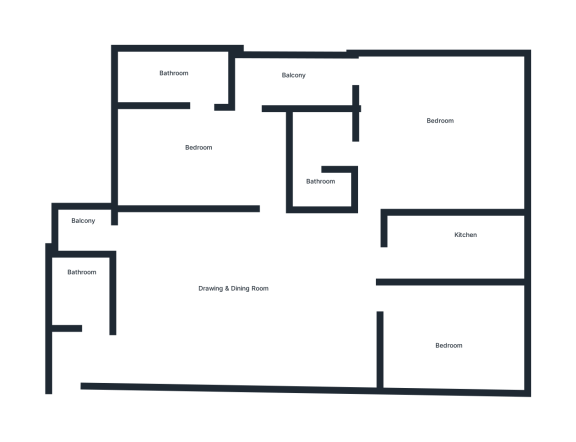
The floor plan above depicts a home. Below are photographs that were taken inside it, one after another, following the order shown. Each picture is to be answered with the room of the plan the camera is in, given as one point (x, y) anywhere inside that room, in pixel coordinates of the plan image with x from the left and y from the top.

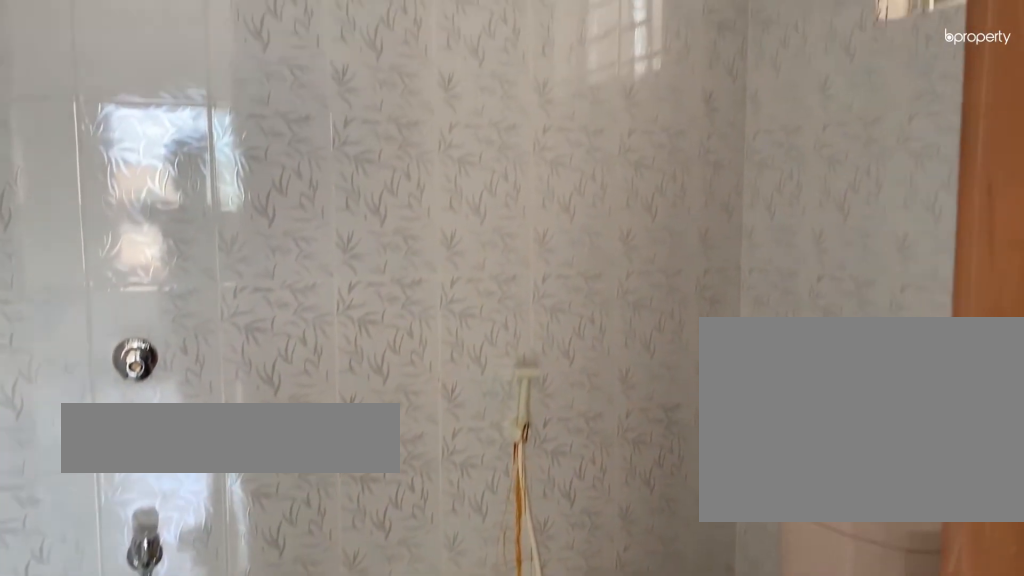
(320, 158)
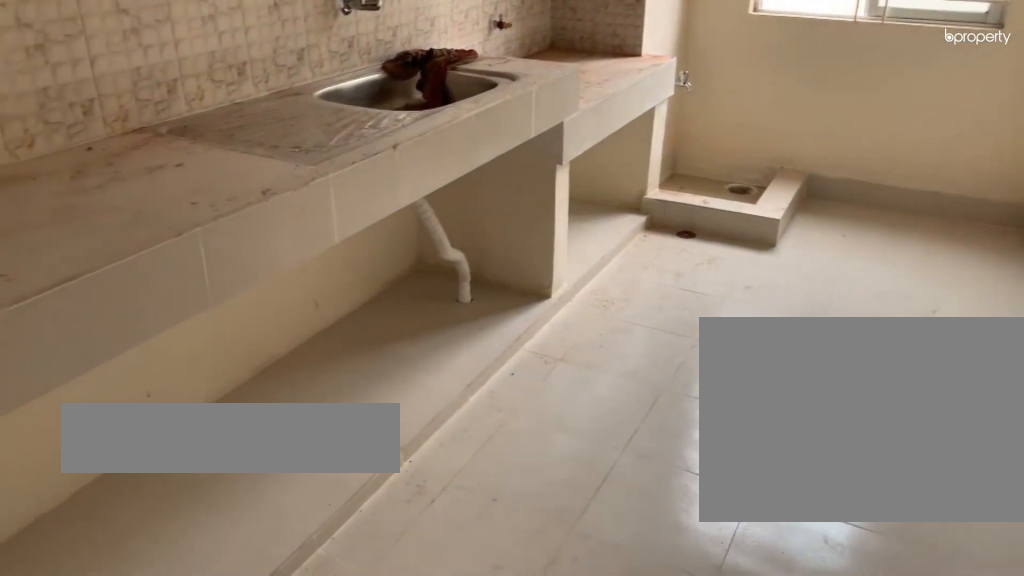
(441, 255)
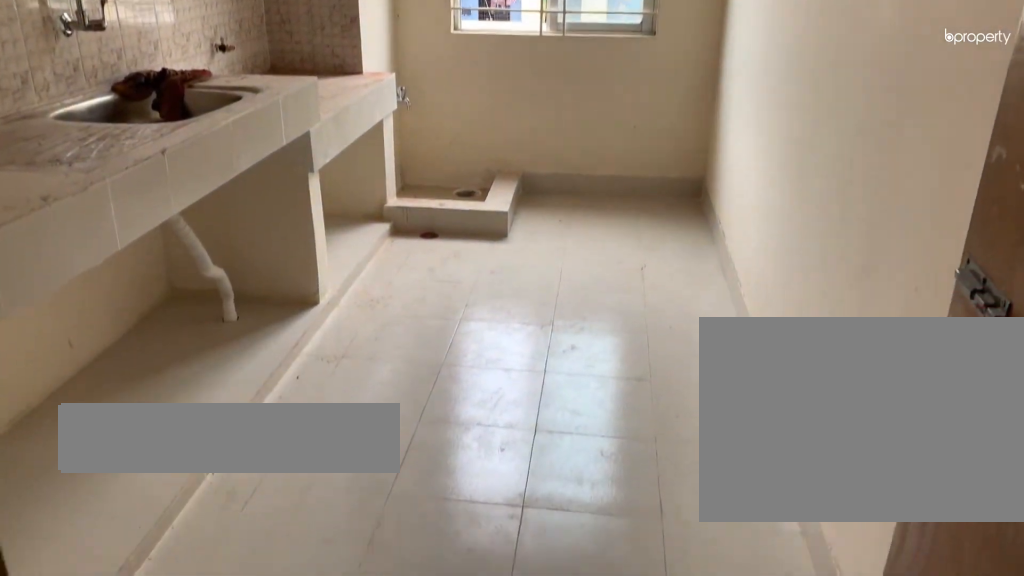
(441, 255)
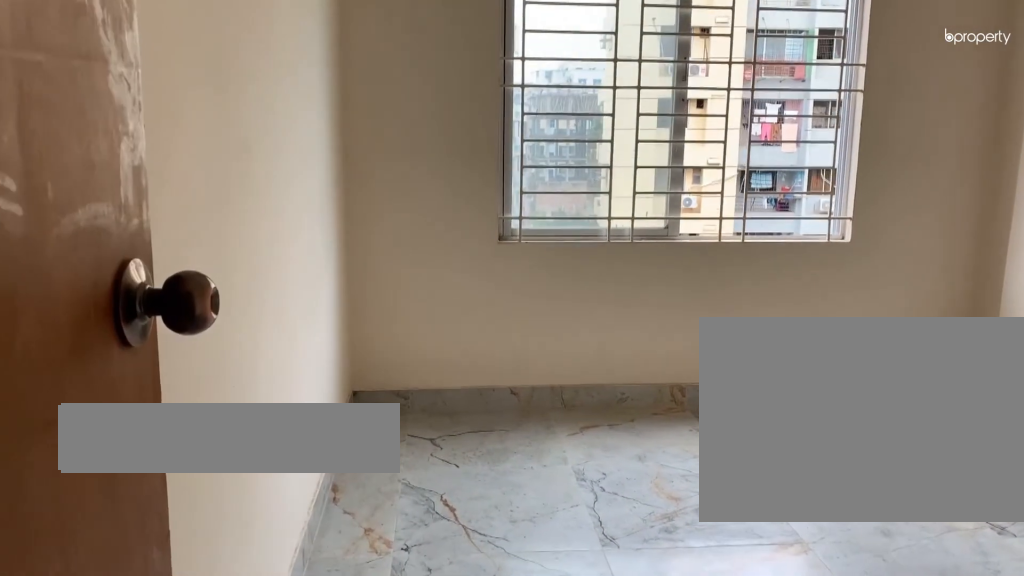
(451, 339)
